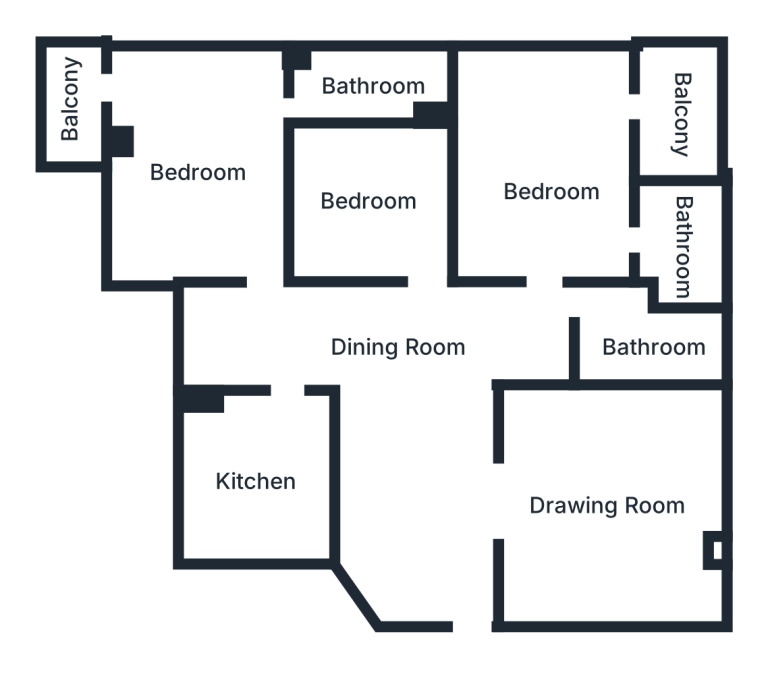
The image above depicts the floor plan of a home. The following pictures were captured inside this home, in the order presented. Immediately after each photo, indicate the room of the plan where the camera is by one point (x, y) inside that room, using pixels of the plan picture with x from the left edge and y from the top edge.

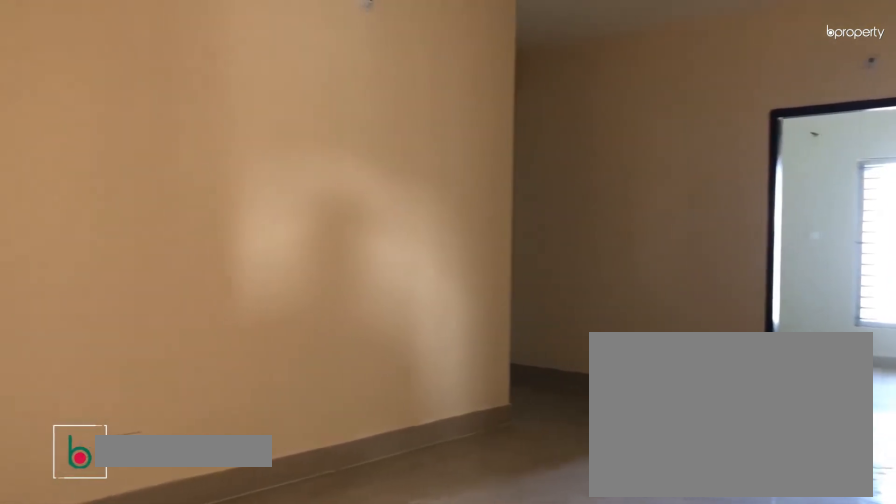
(403, 348)
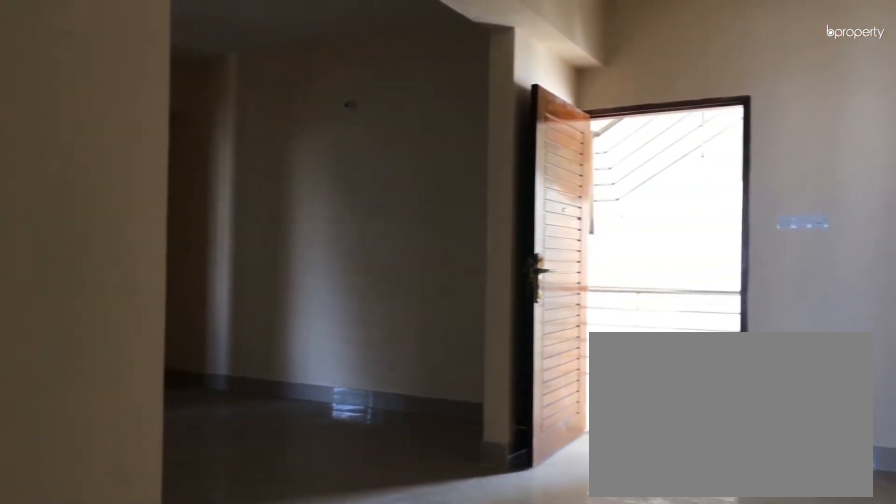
(403, 349)
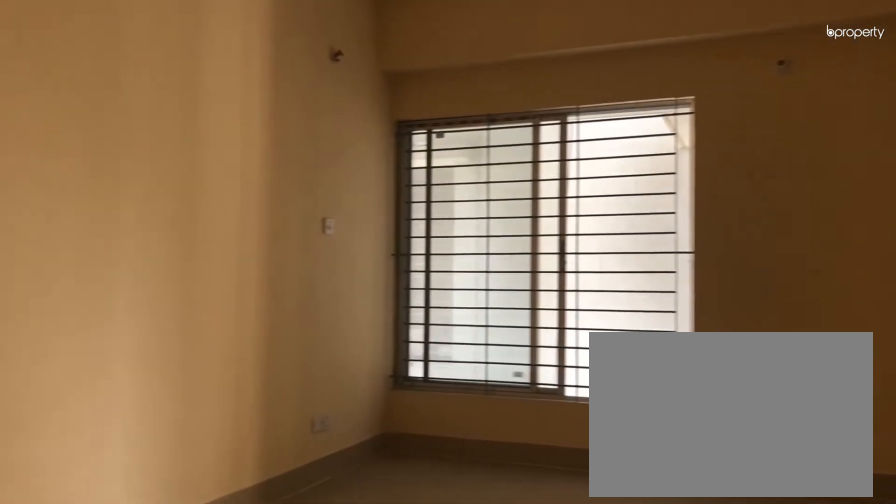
(612, 505)
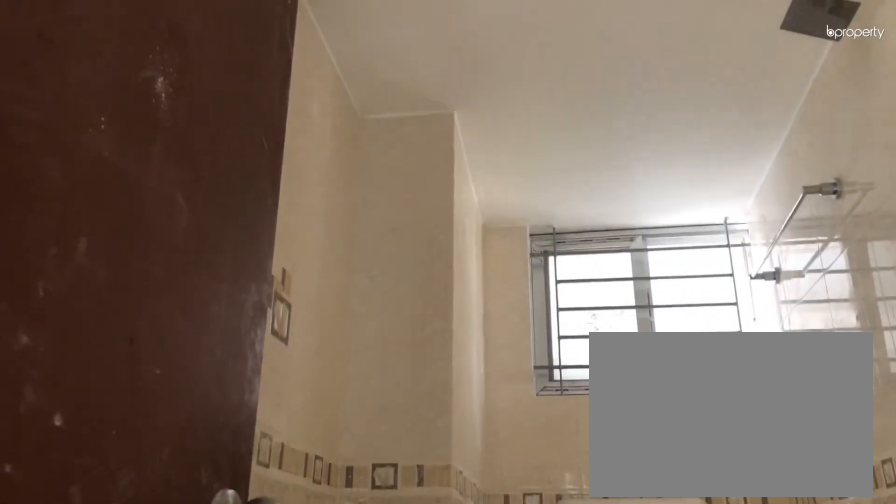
(649, 345)
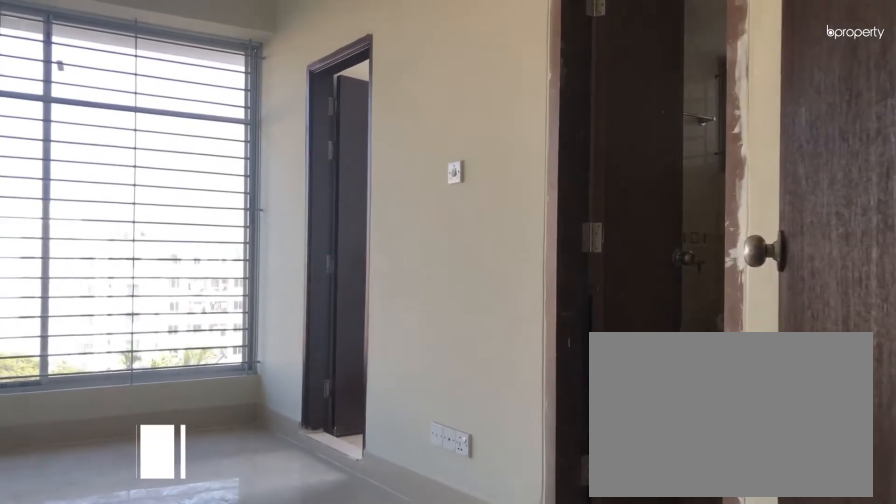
(553, 192)
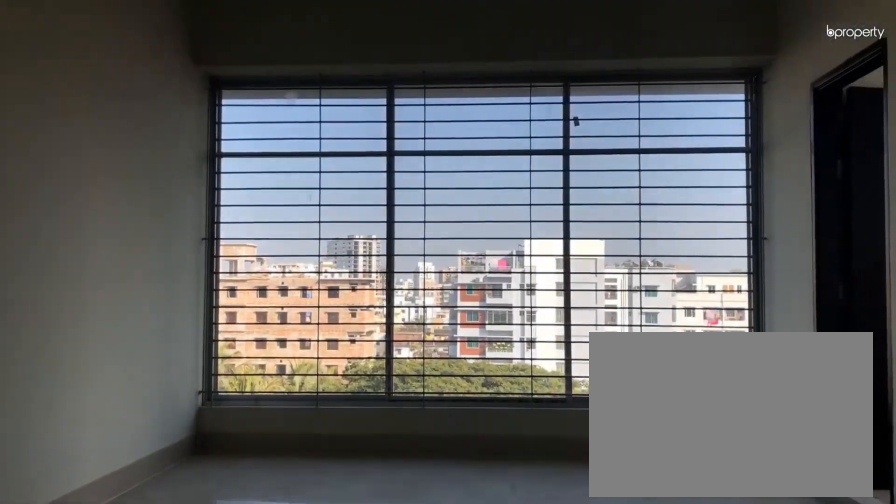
(554, 192)
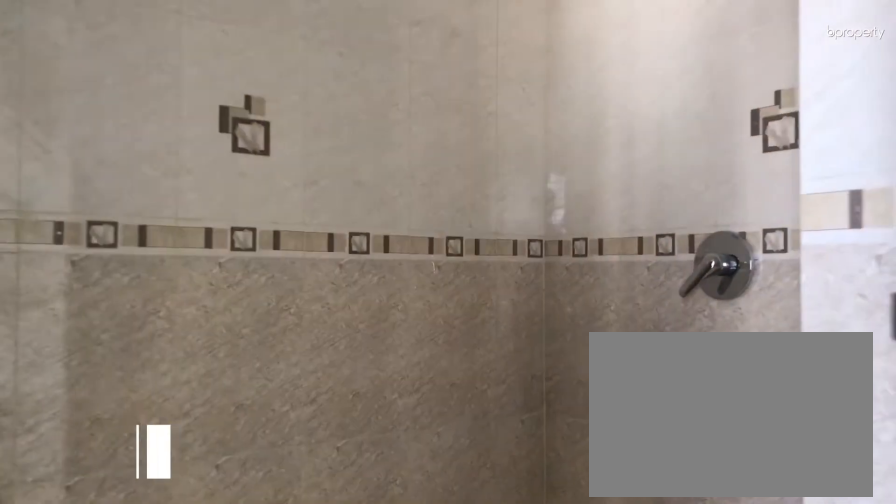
(686, 242)
